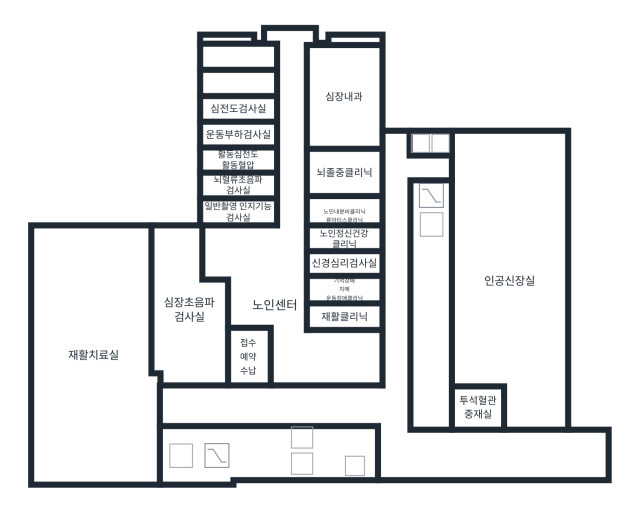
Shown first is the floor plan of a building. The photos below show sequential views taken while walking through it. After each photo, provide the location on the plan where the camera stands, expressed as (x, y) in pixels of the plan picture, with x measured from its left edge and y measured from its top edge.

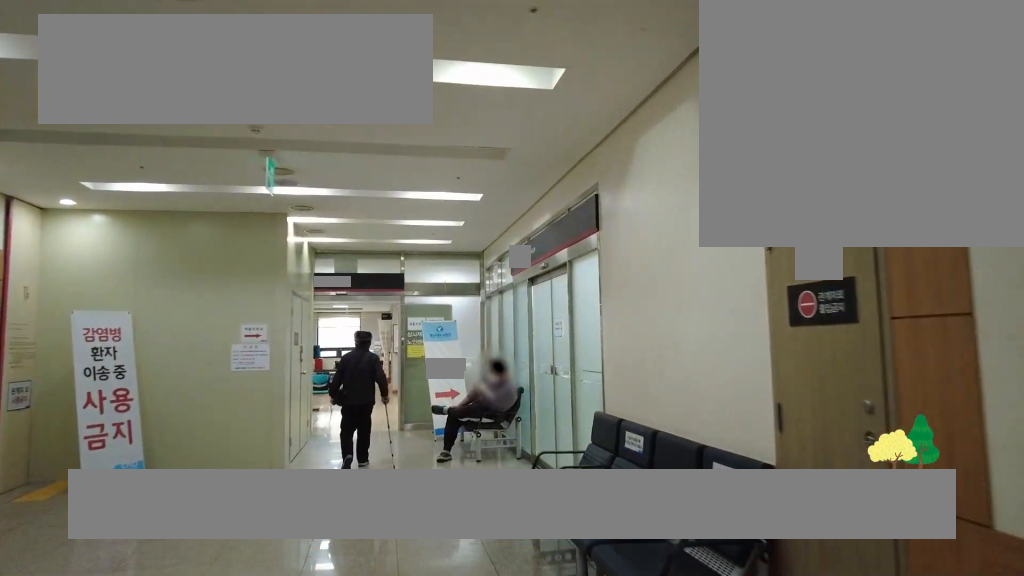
(275, 427)
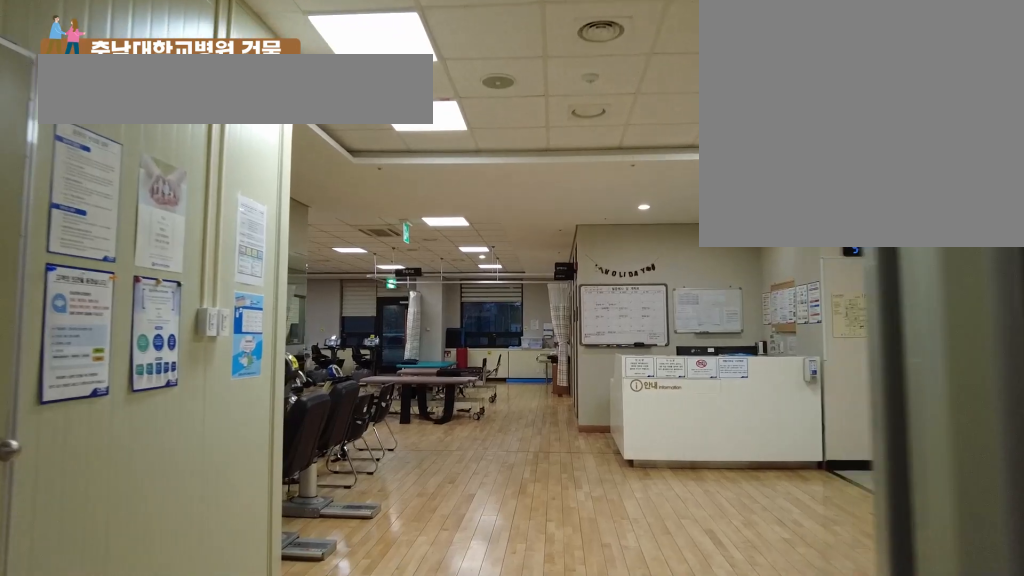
(187, 427)
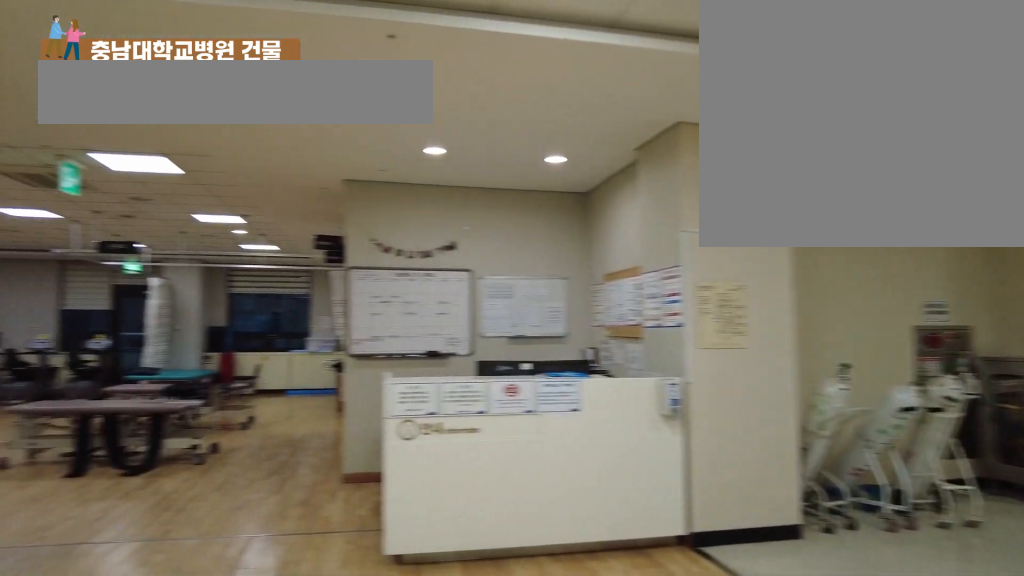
(183, 423)
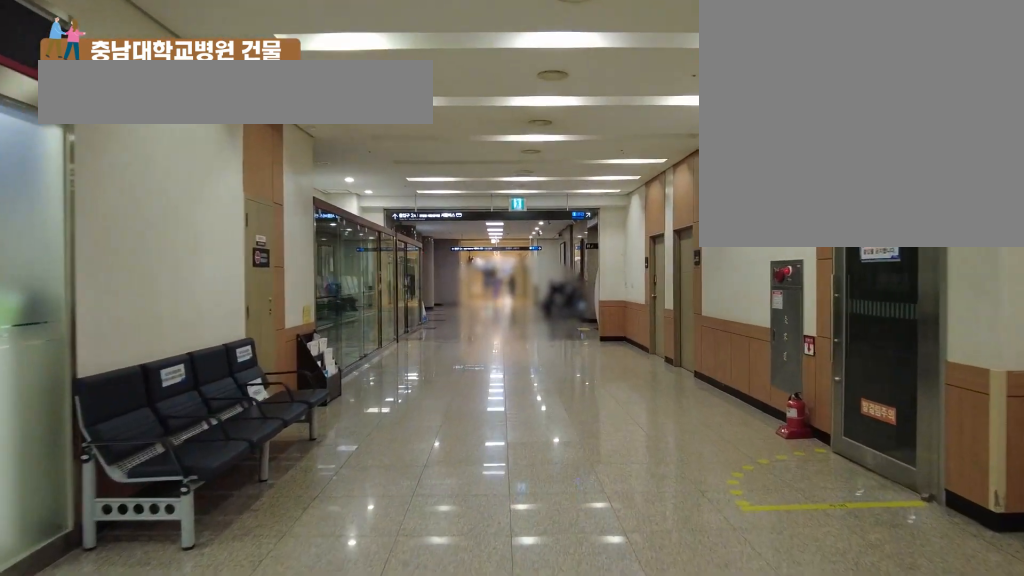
(188, 409)
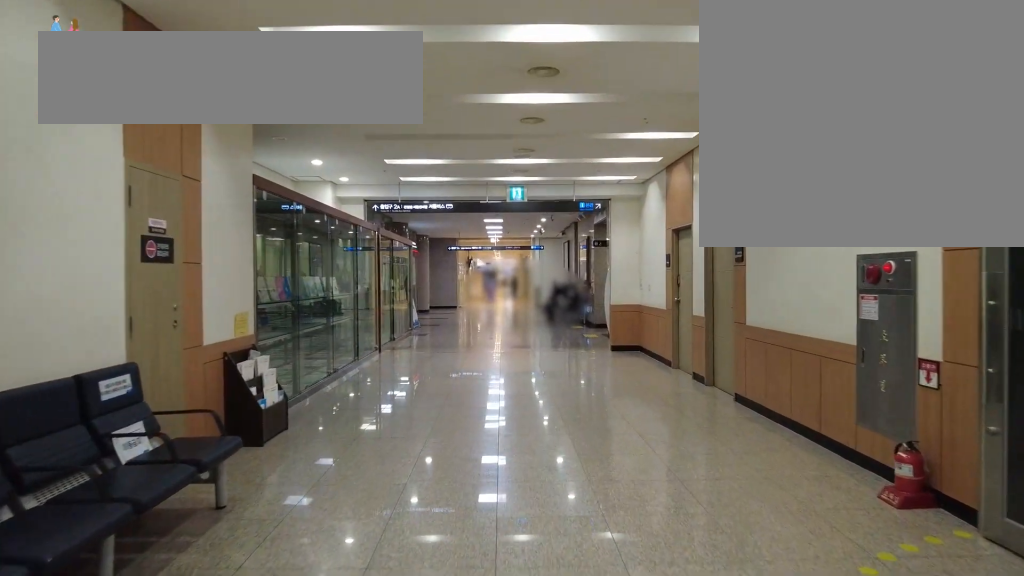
(192, 409)
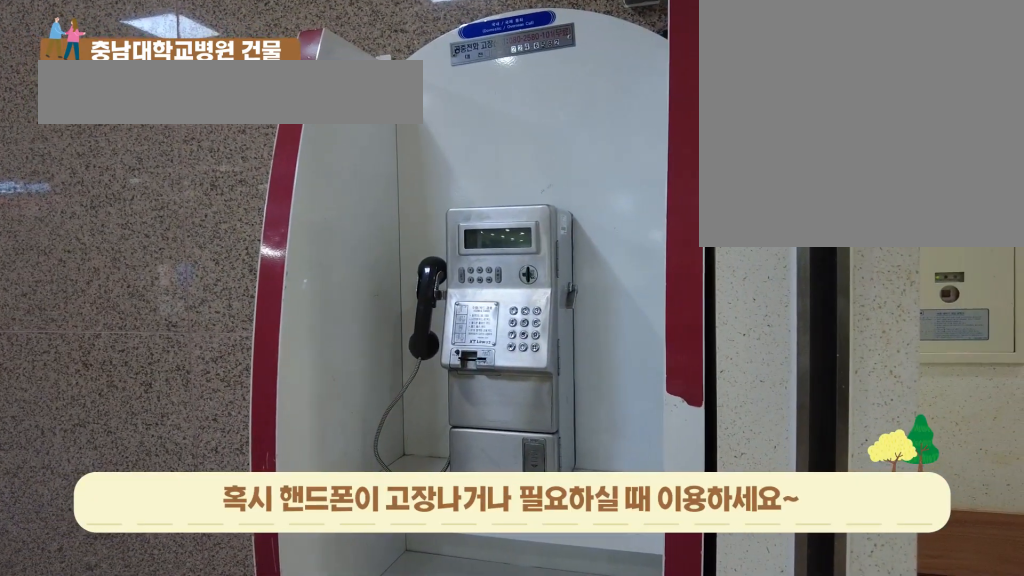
(242, 409)
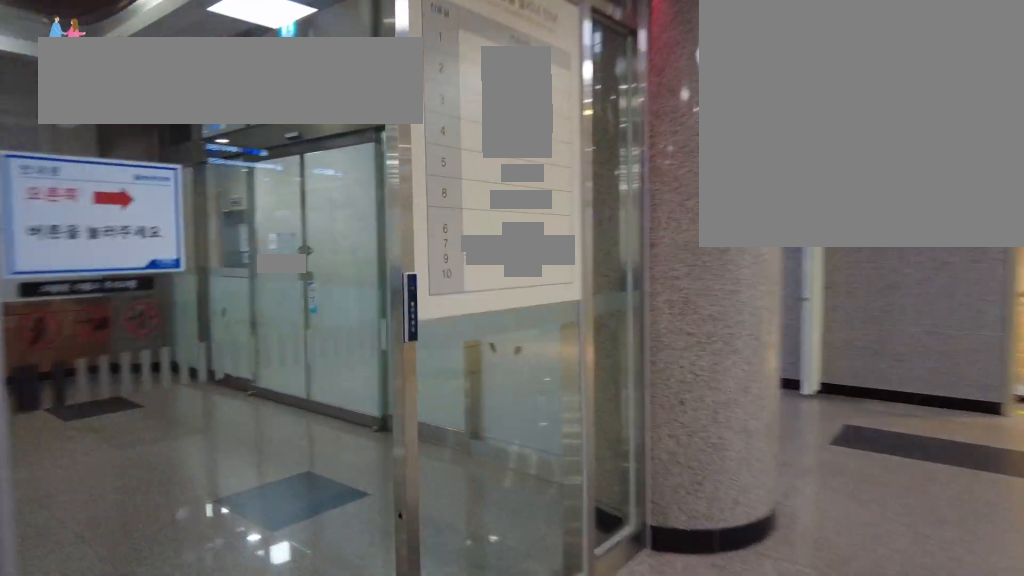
(277, 409)
